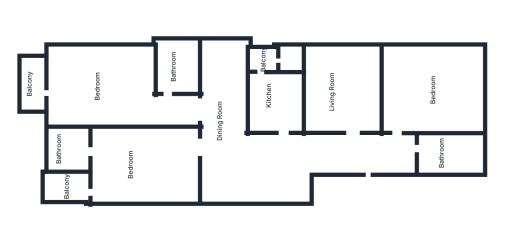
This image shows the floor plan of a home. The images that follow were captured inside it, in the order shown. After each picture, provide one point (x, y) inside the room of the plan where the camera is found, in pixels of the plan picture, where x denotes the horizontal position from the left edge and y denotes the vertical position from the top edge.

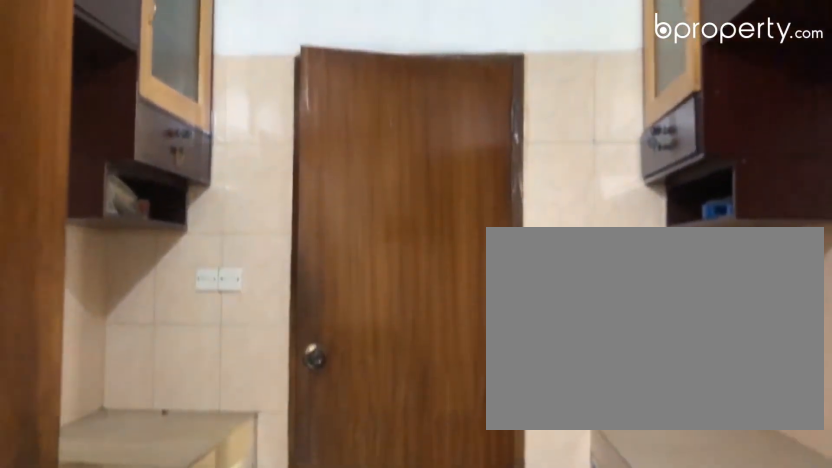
(284, 94)
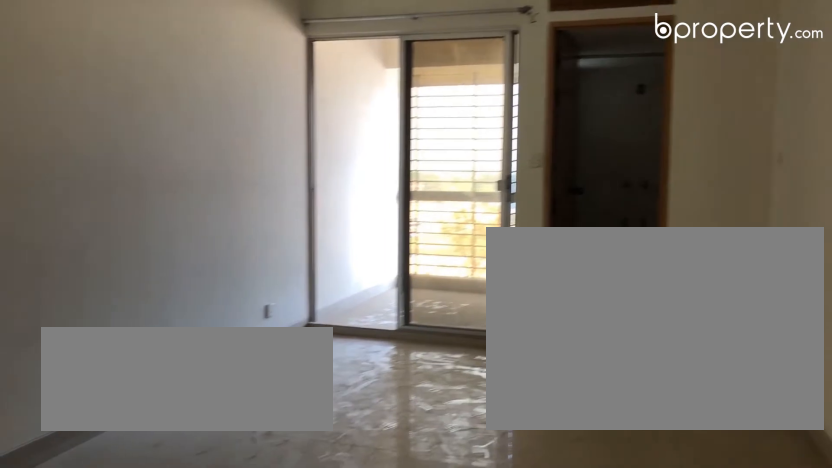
(155, 160)
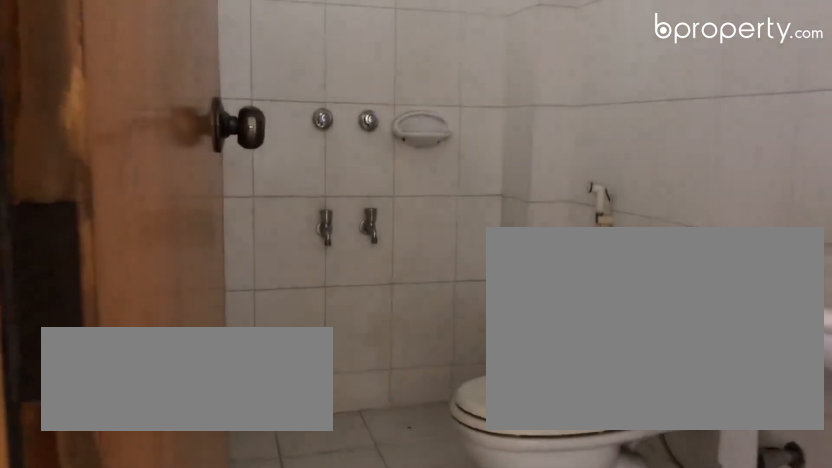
(68, 150)
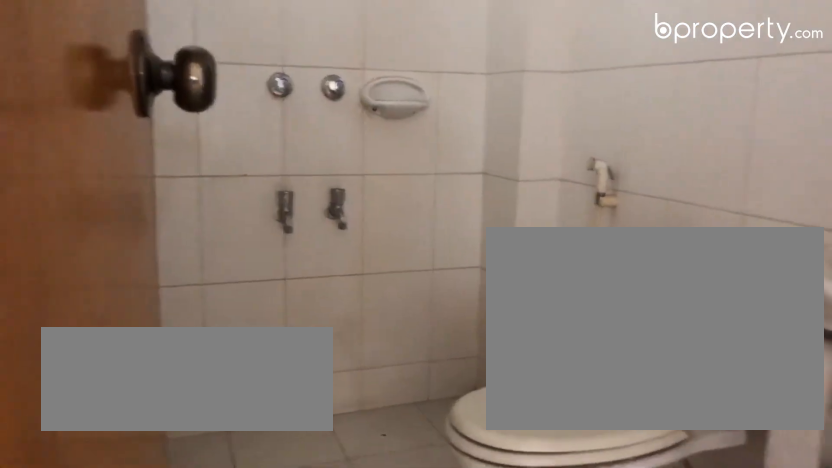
(68, 150)
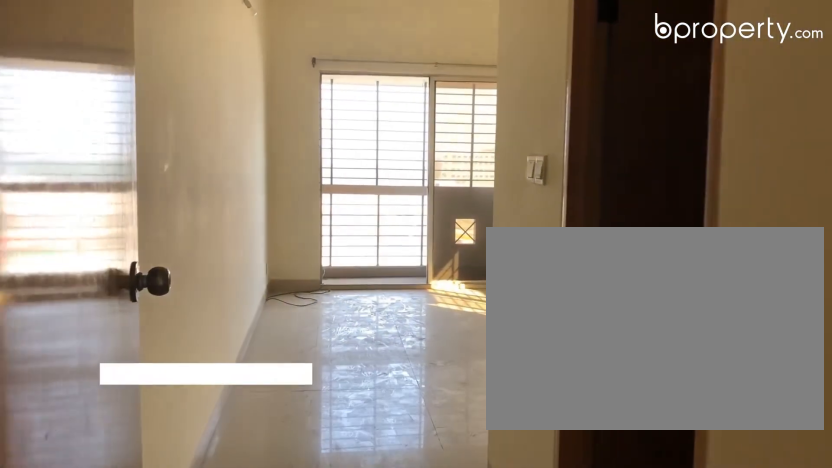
(186, 115)
